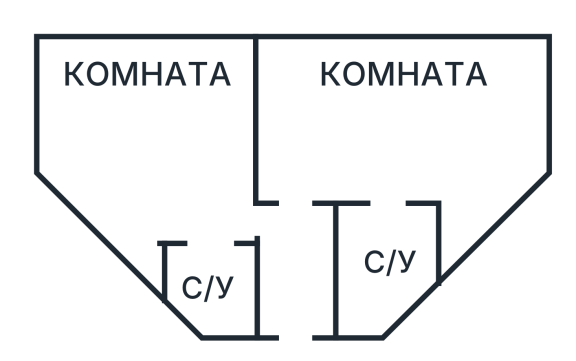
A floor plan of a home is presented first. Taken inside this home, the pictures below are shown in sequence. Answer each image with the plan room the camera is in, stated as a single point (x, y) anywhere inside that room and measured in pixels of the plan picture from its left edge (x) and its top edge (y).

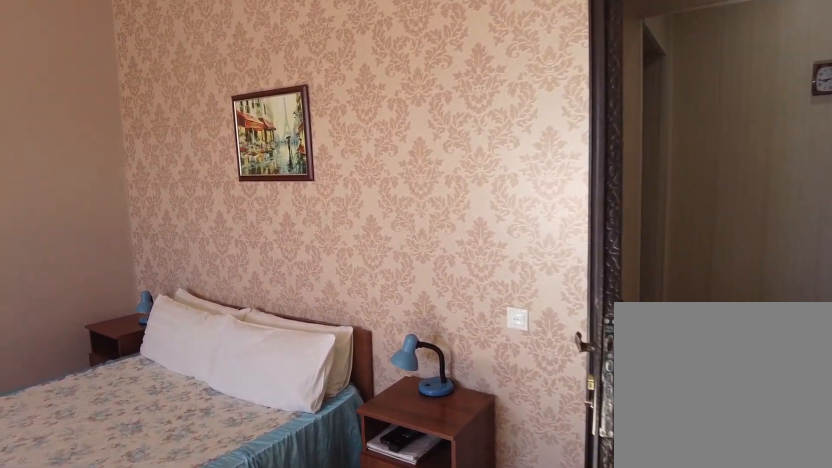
(188, 193)
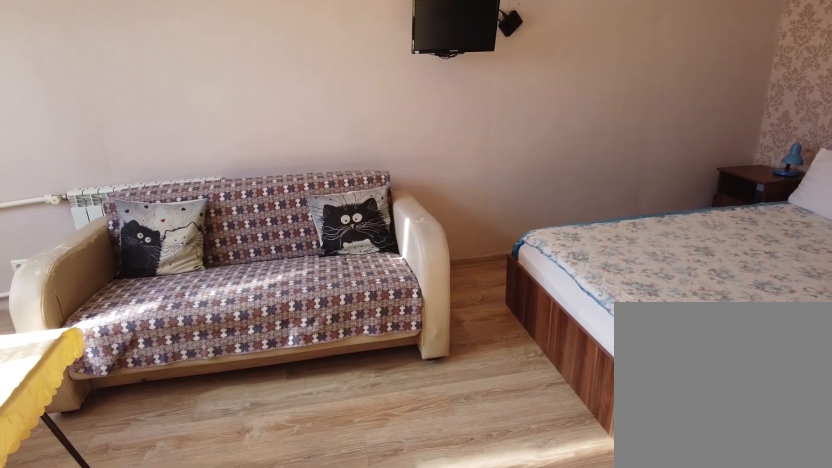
(188, 193)
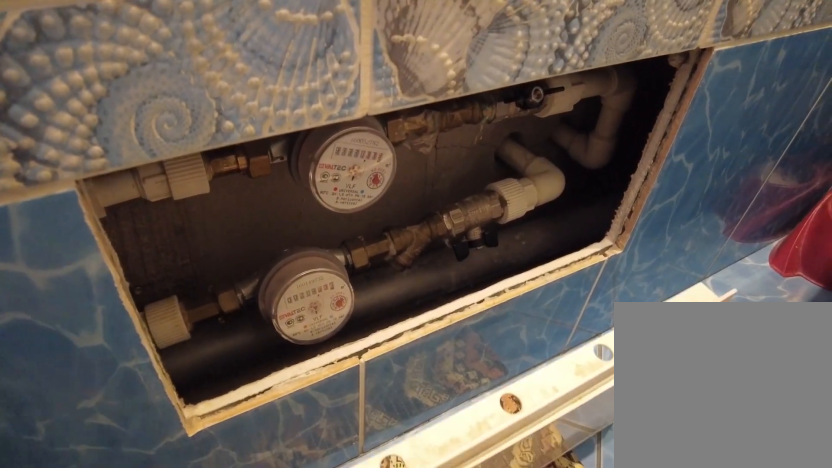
(222, 275)
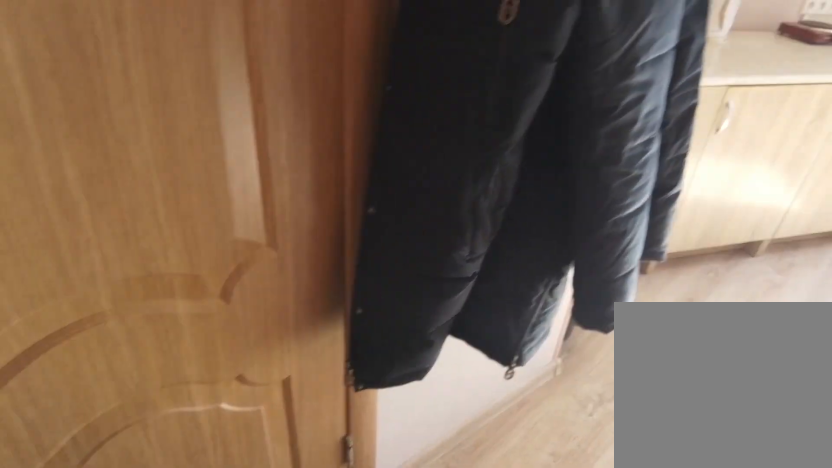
(194, 212)
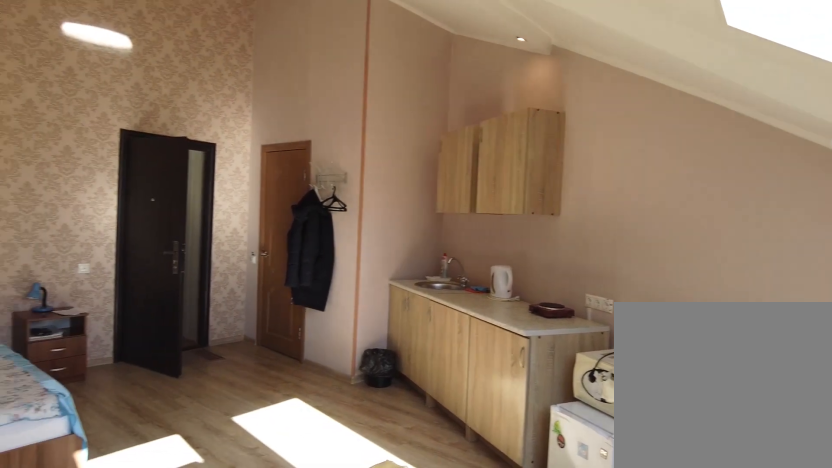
(213, 94)
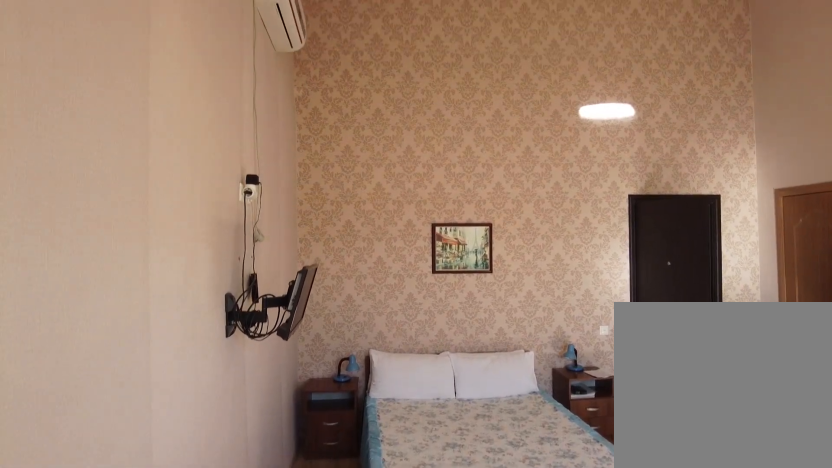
(213, 94)
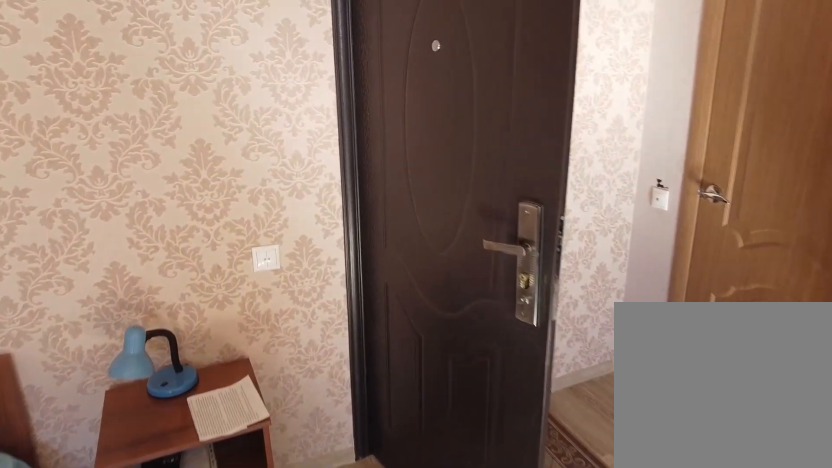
(228, 175)
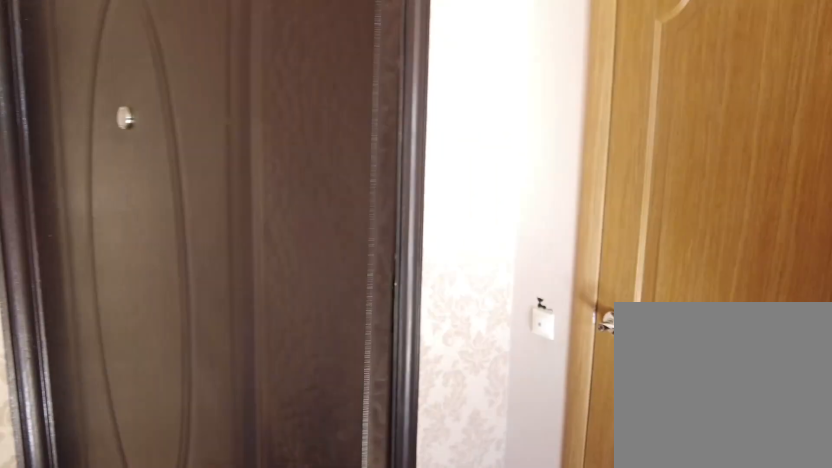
(241, 221)
